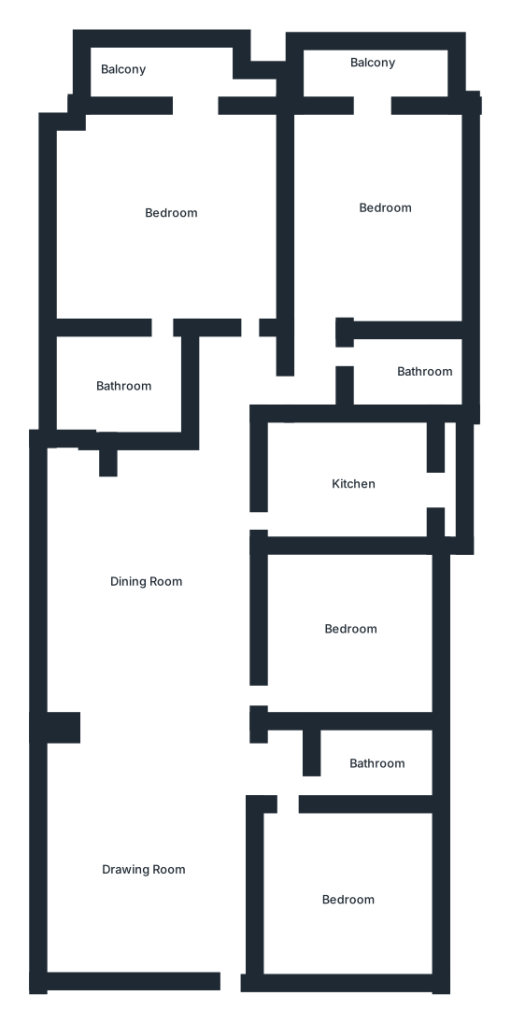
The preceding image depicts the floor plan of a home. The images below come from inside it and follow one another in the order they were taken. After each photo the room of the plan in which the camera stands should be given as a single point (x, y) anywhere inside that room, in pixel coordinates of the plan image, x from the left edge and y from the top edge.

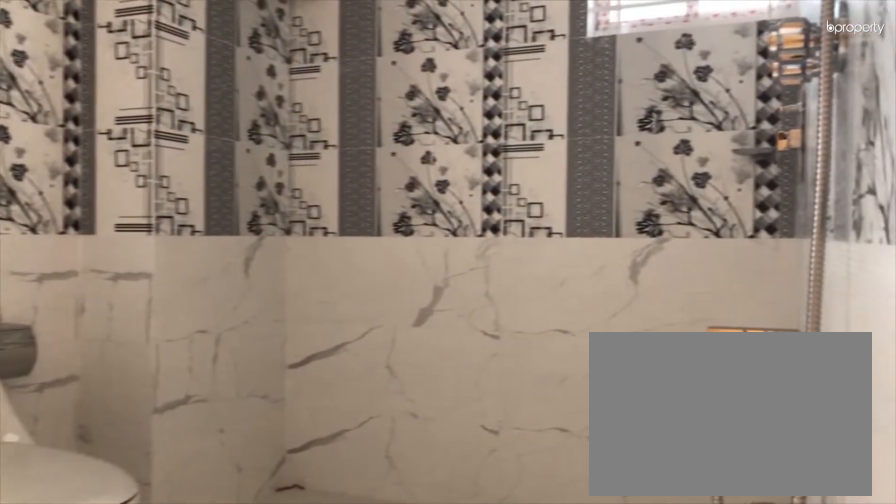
(120, 385)
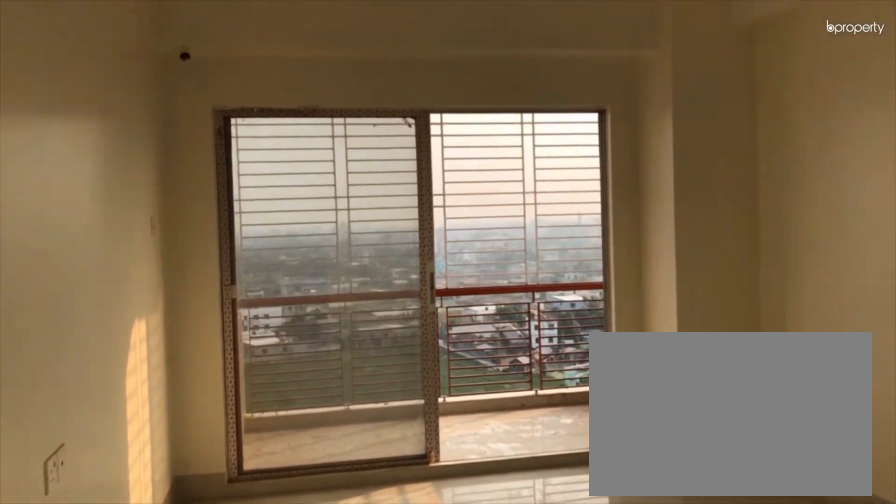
(380, 205)
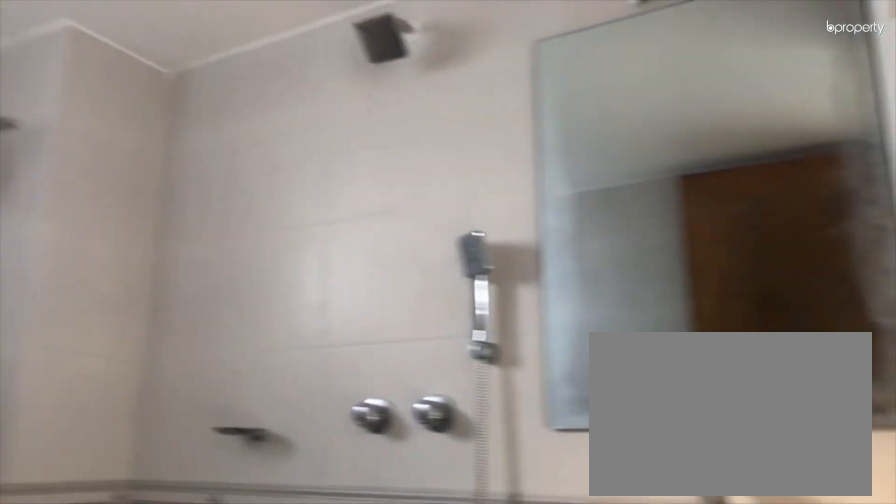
(405, 375)
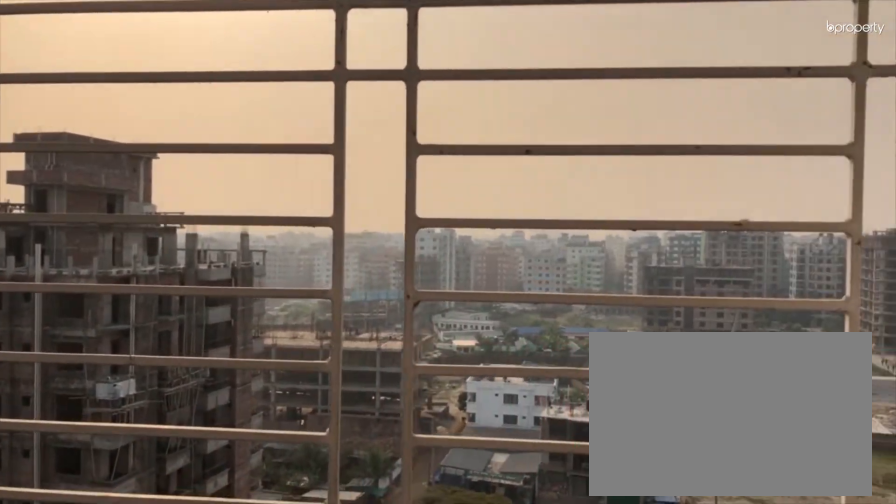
(368, 70)
